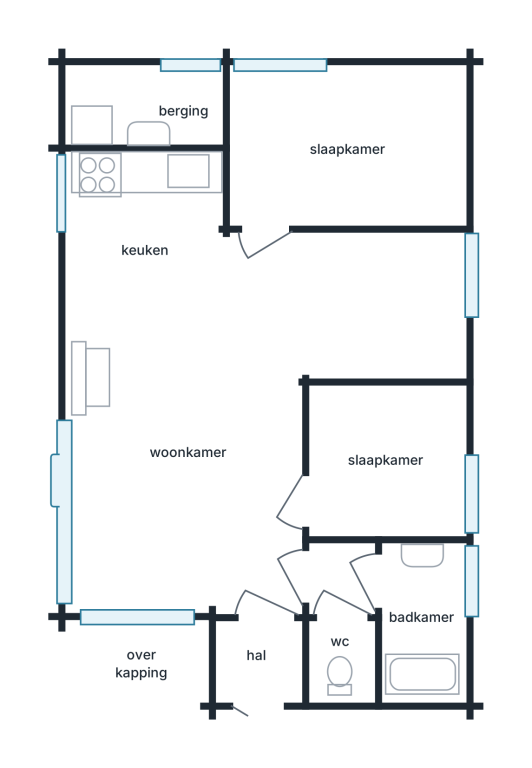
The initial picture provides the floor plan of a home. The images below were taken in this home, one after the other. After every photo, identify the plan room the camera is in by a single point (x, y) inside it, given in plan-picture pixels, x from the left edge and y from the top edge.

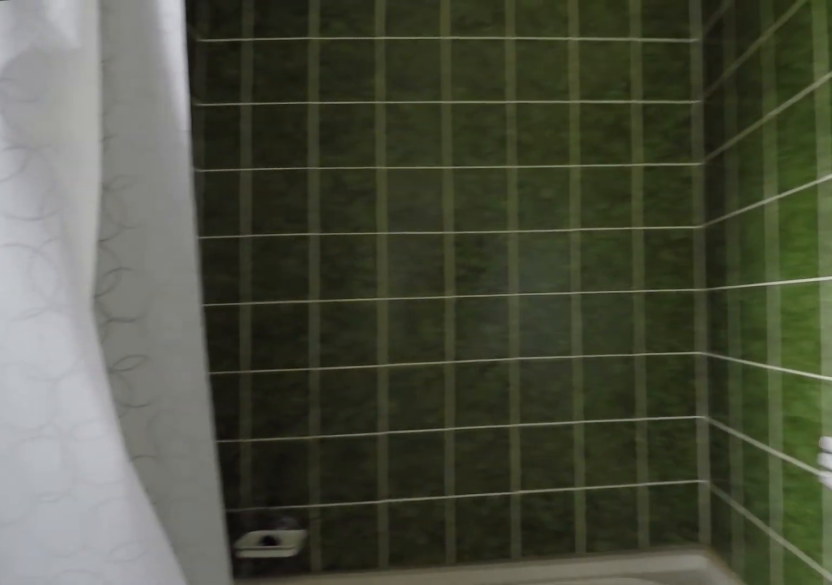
(422, 618)
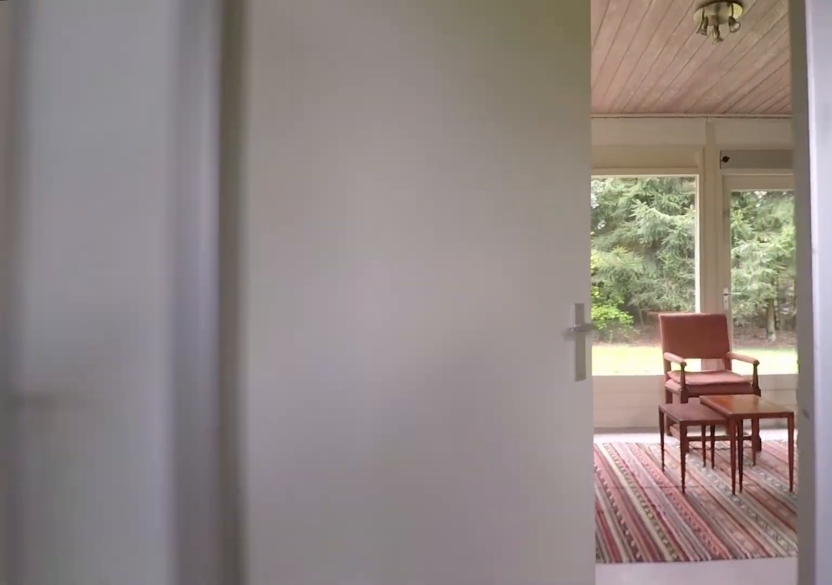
(344, 579)
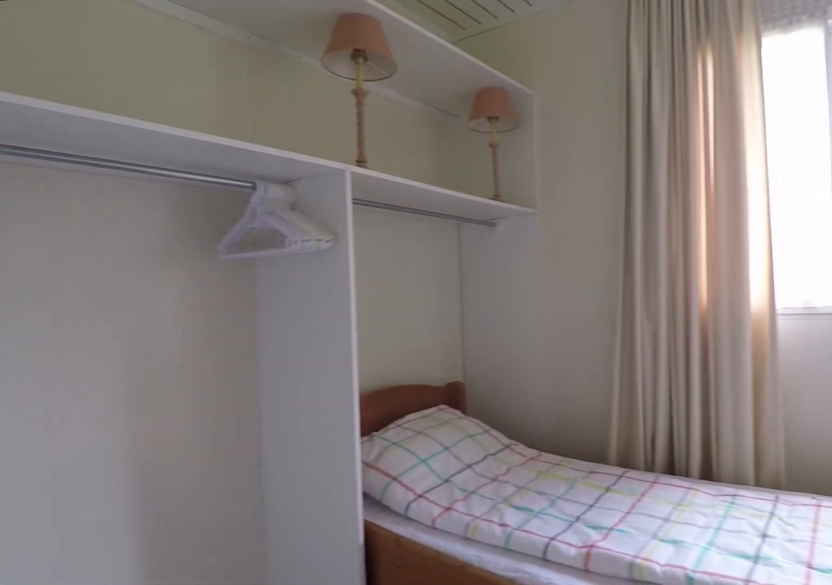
(384, 461)
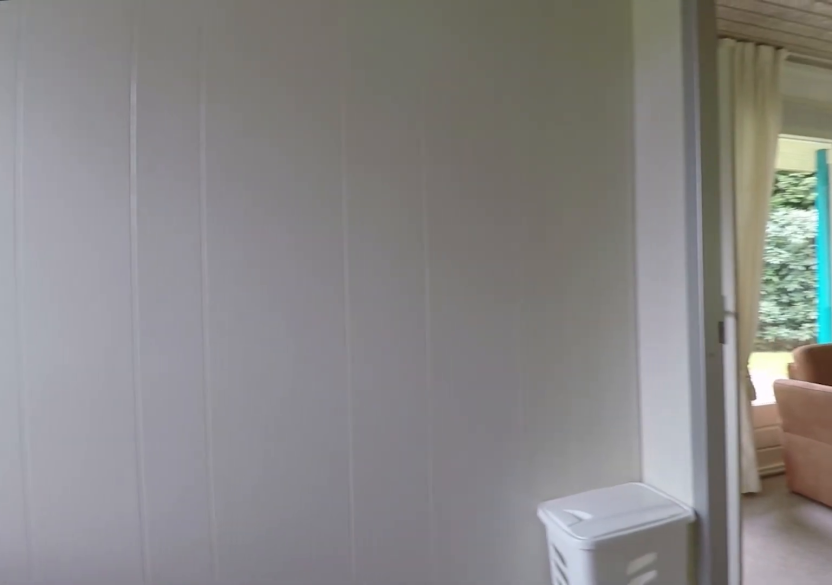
(384, 461)
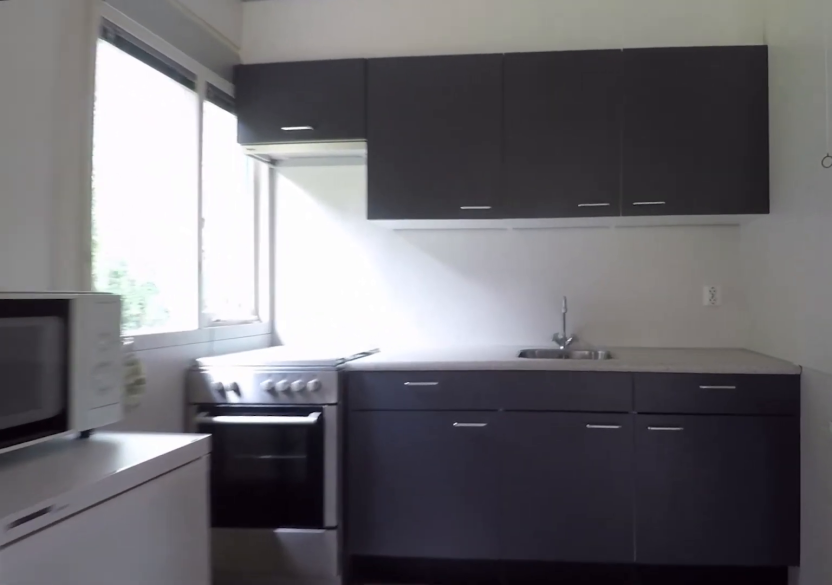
(143, 203)
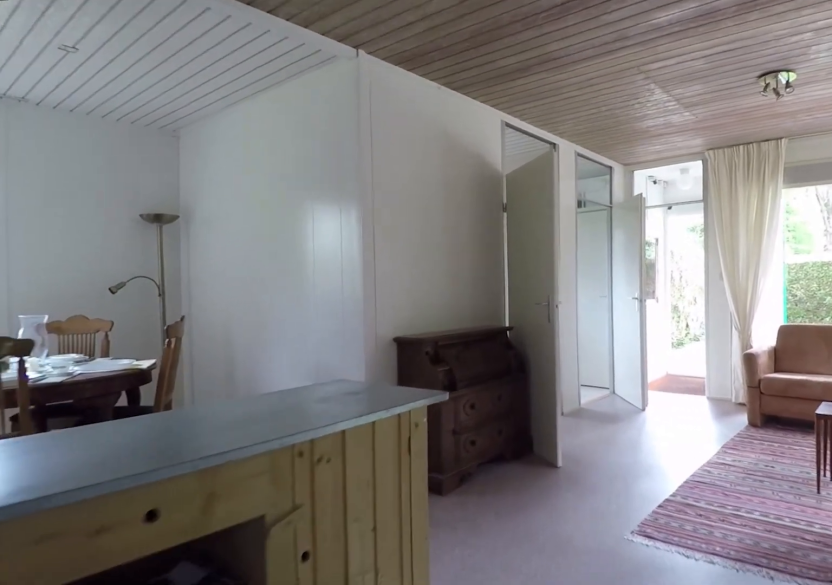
(143, 203)
